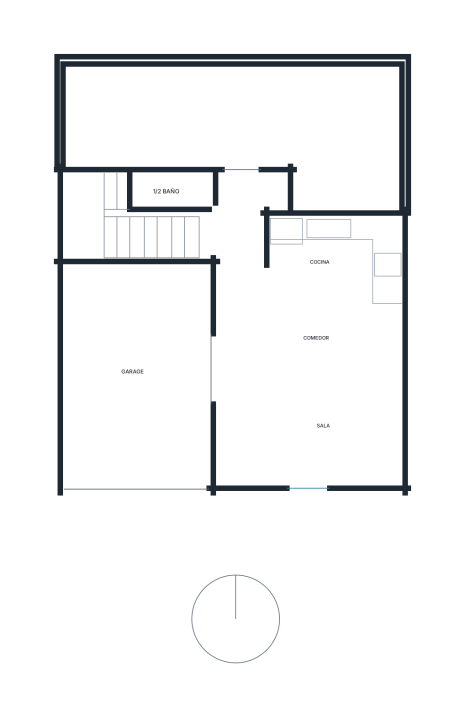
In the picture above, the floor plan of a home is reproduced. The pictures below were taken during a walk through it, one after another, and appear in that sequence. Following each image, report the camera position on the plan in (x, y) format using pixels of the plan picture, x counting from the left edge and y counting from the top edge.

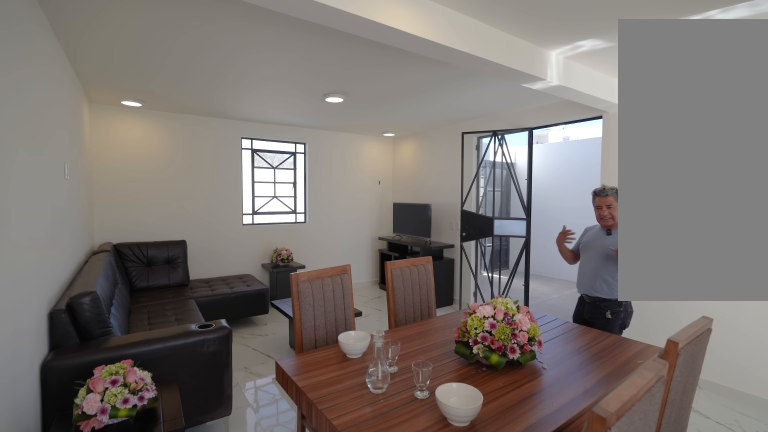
(372, 323)
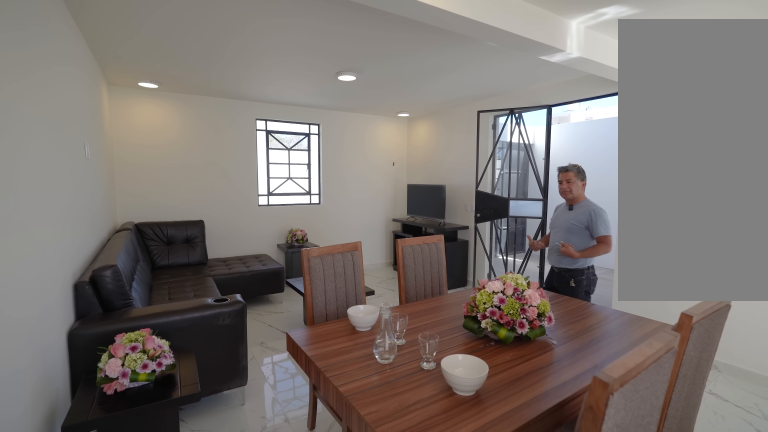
(364, 292)
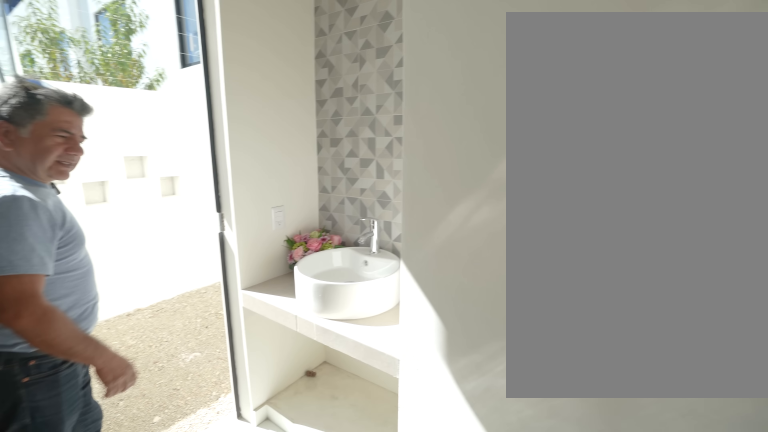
(237, 191)
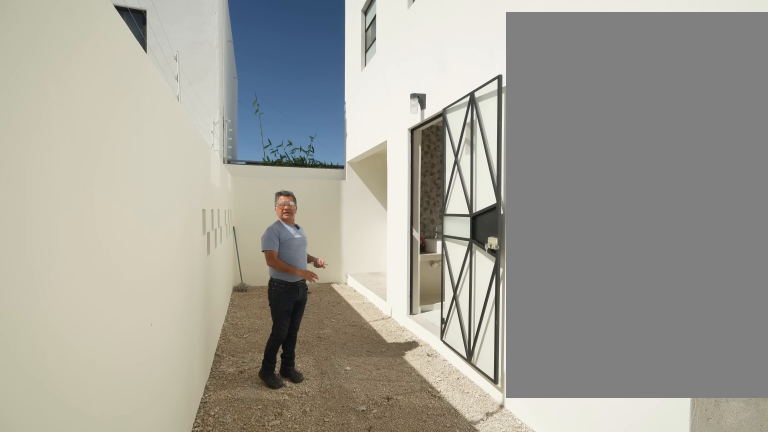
(90, 121)
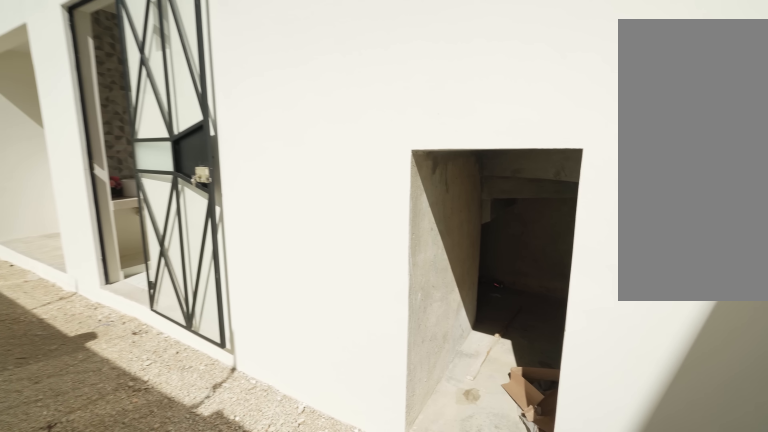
(90, 121)
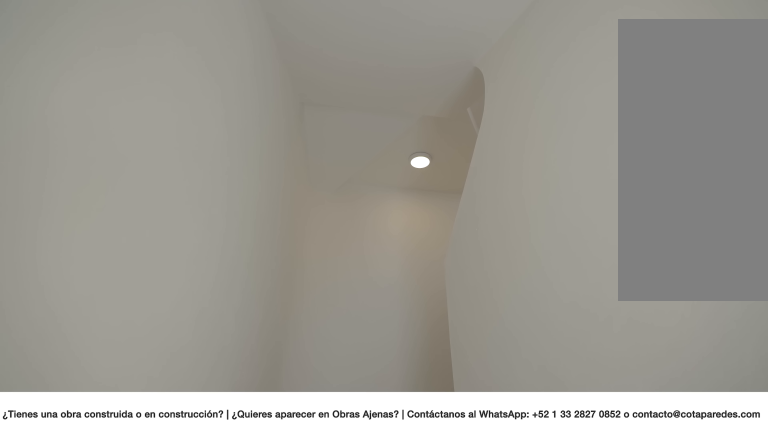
(208, 231)
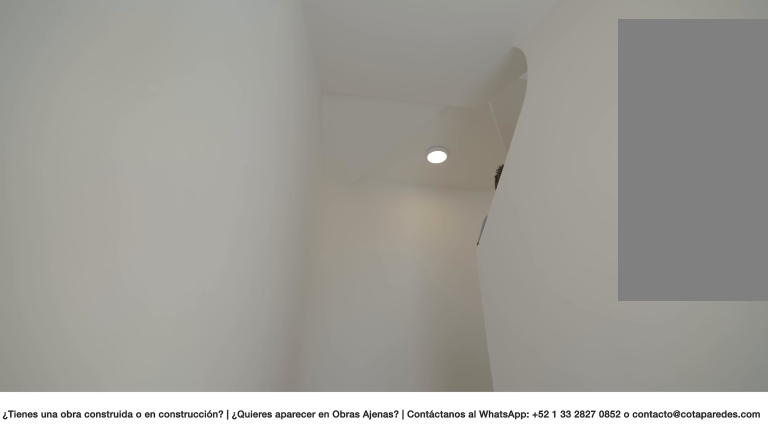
(208, 231)
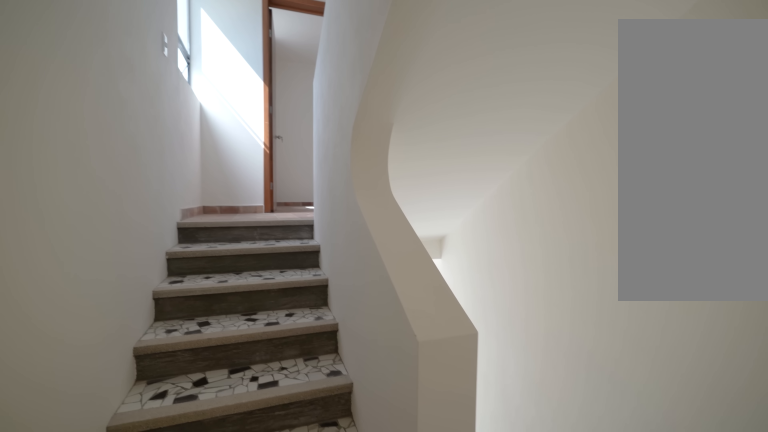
(94, 193)
